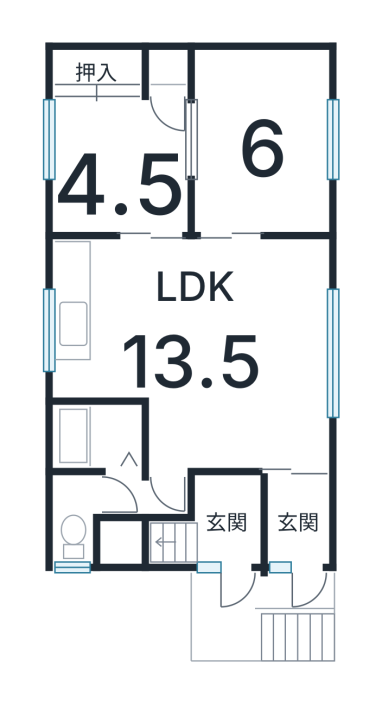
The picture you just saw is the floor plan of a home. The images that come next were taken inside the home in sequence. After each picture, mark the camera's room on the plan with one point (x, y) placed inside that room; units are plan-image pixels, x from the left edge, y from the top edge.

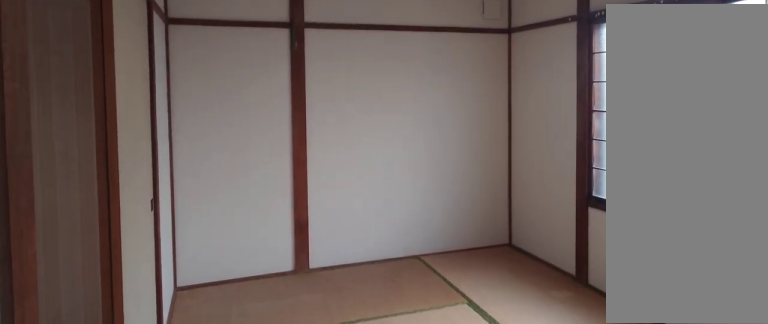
(257, 155)
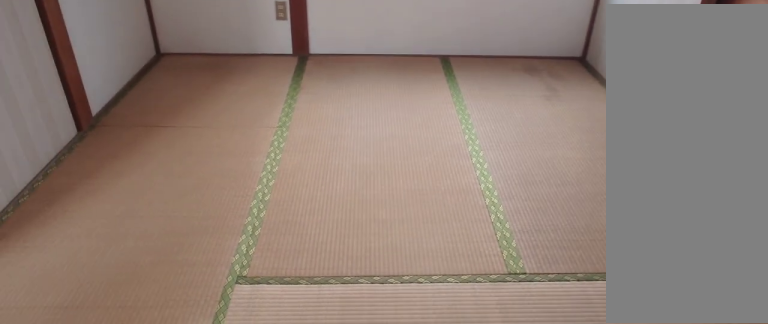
(116, 171)
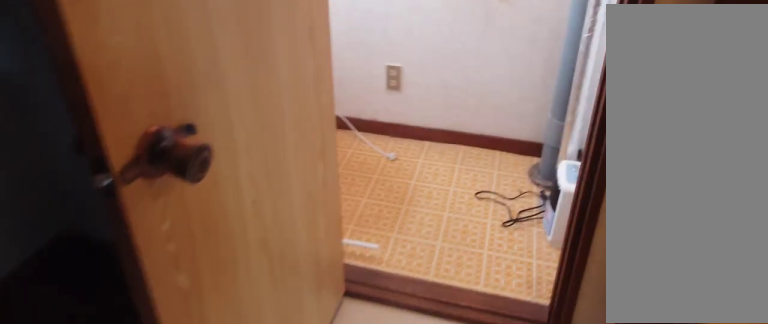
(74, 516)
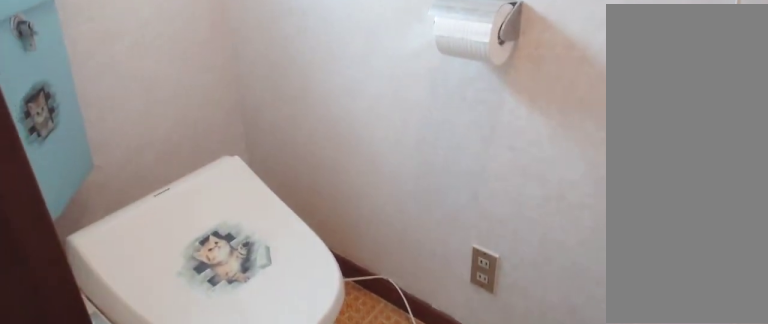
(74, 516)
